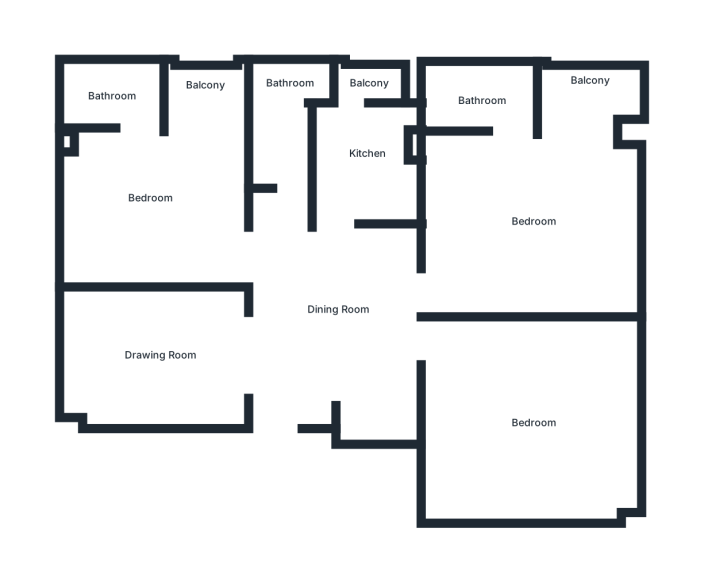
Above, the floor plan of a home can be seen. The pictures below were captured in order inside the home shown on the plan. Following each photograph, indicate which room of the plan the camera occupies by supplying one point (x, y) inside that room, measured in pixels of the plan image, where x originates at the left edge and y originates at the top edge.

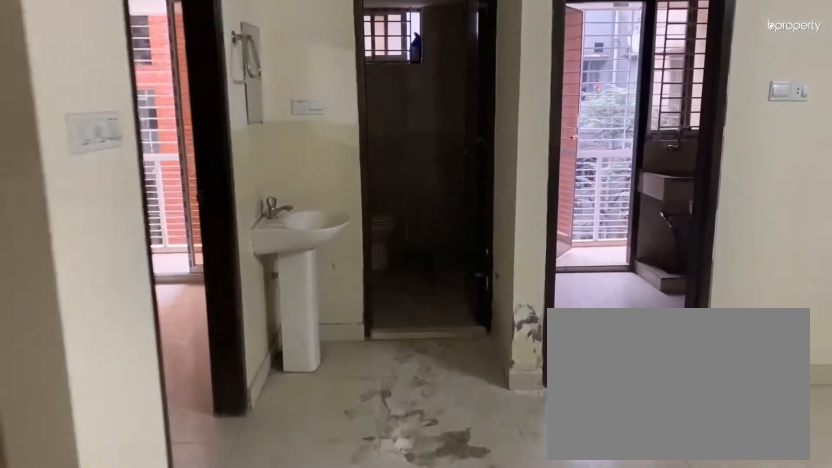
(326, 317)
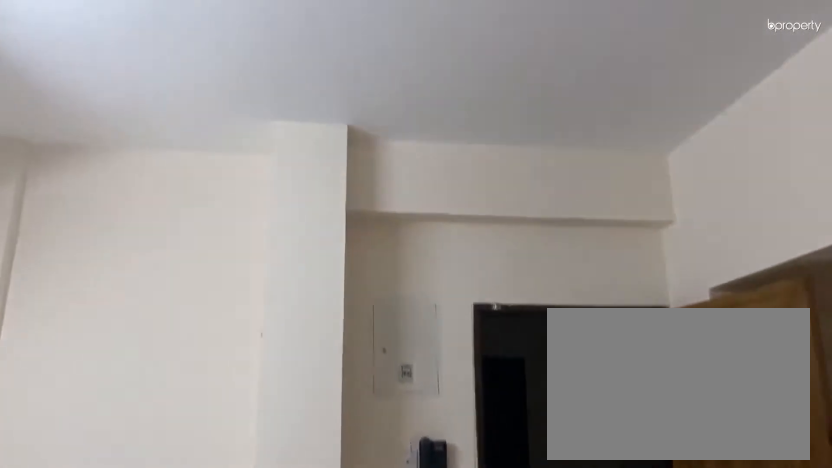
(326, 317)
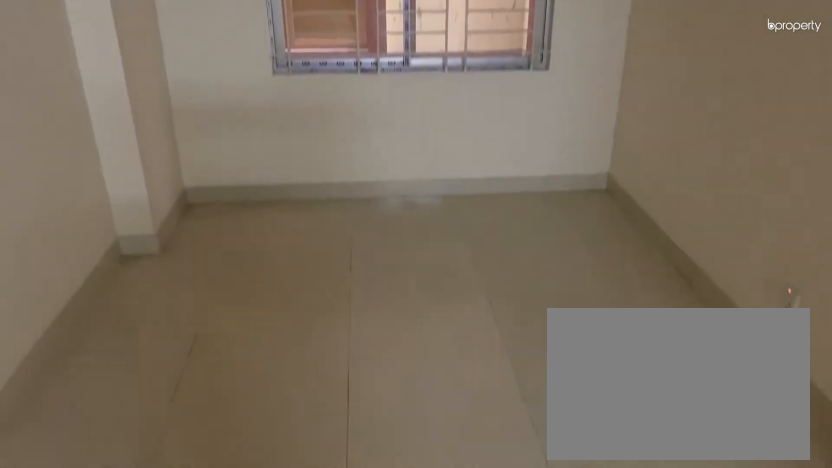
(160, 347)
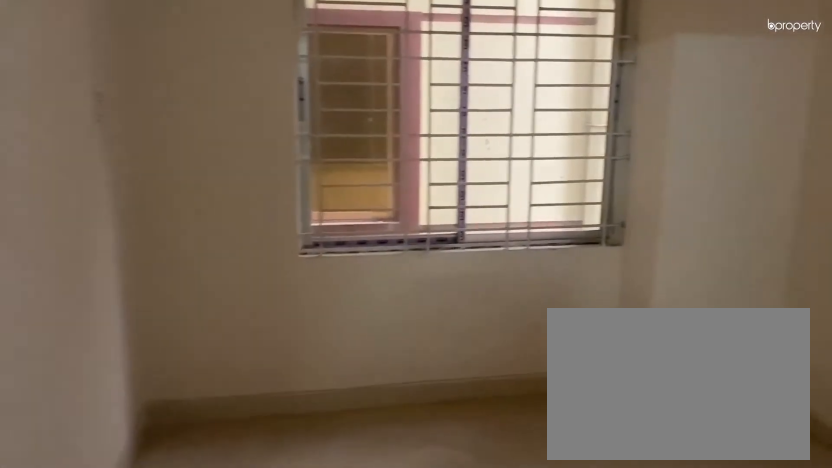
(148, 186)
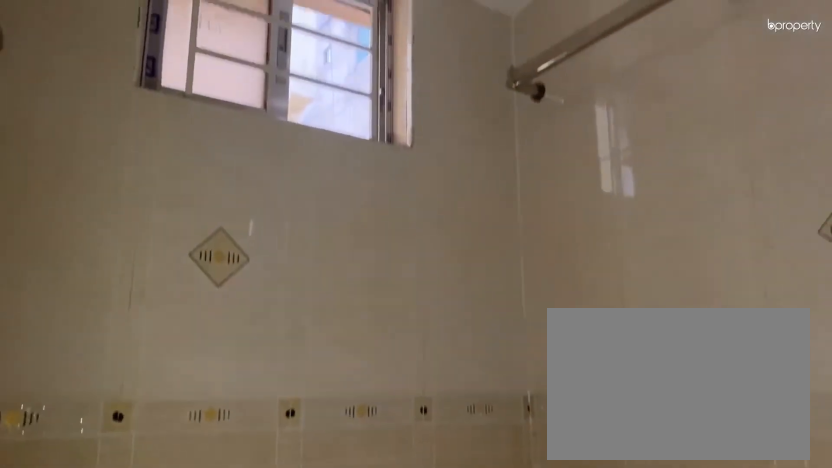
(107, 96)
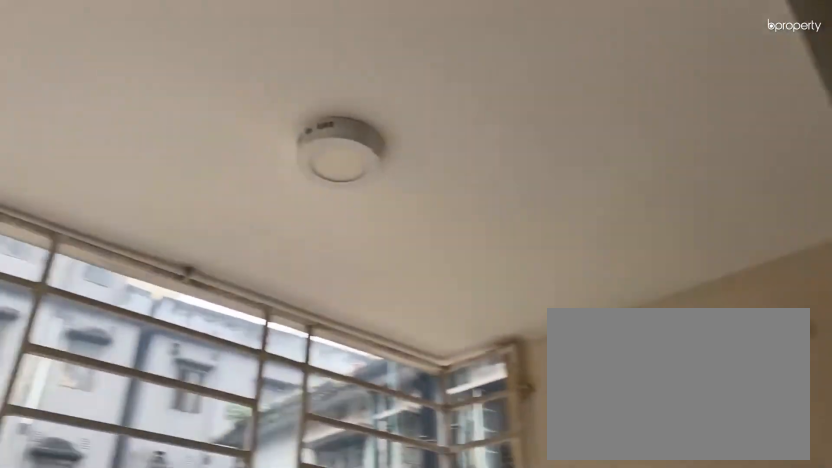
(206, 92)
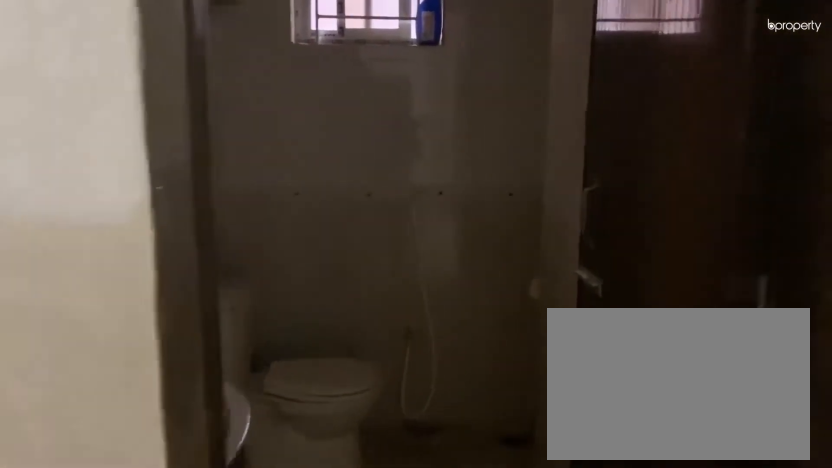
(285, 186)
